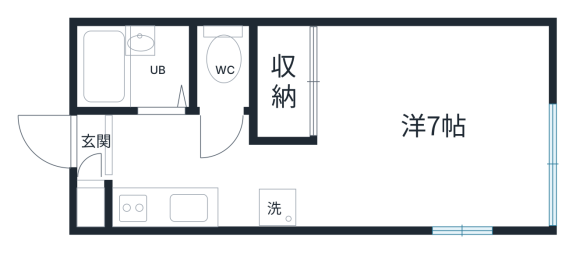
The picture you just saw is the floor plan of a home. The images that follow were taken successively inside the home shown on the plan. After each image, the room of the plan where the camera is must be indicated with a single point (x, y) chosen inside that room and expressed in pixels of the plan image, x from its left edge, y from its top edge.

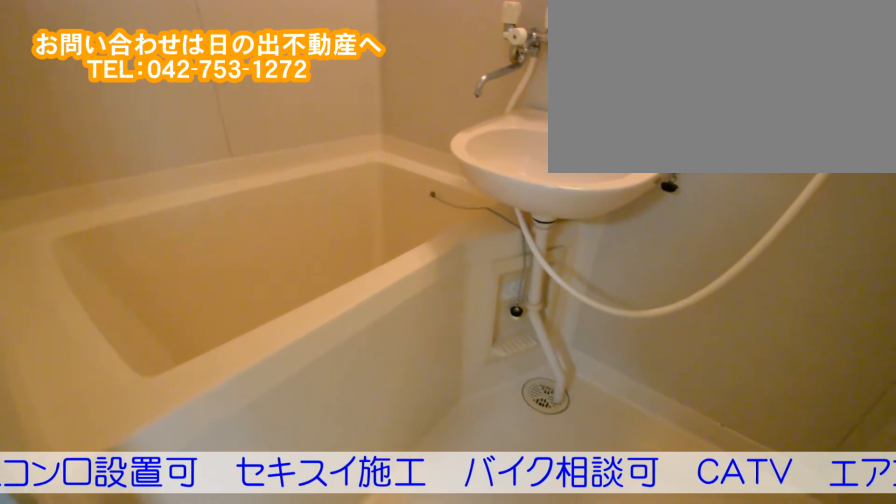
(128, 75)
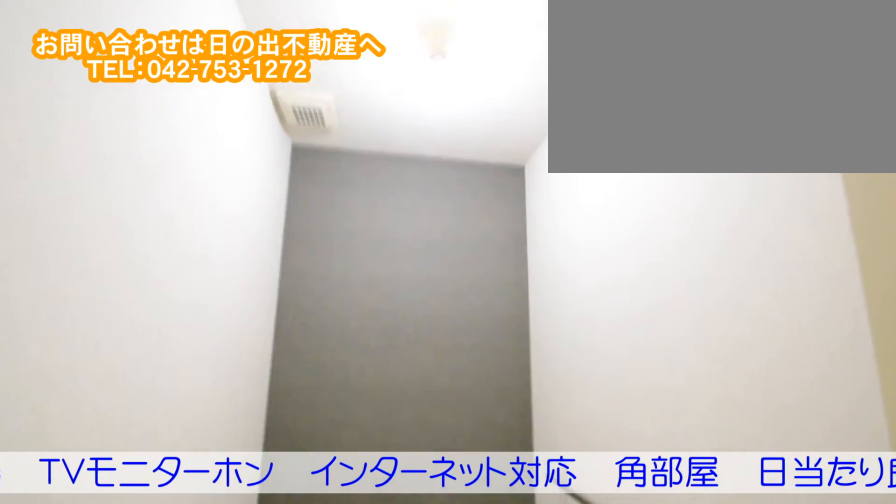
(217, 72)
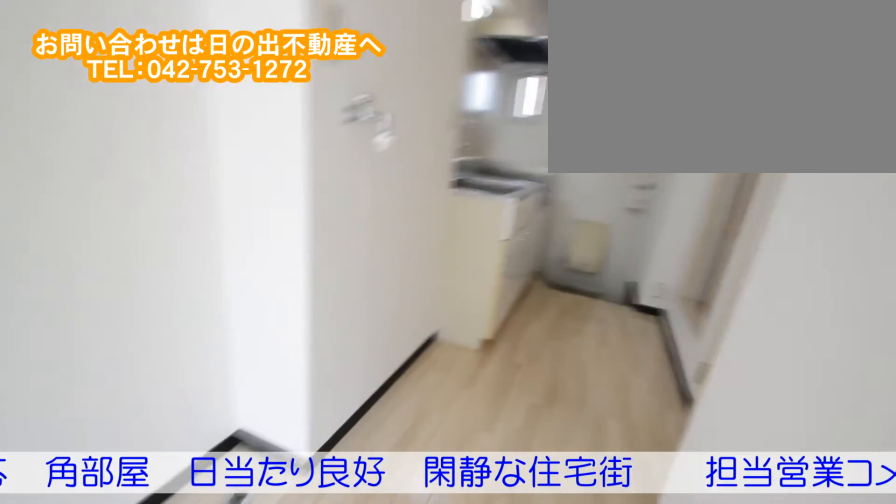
(187, 148)
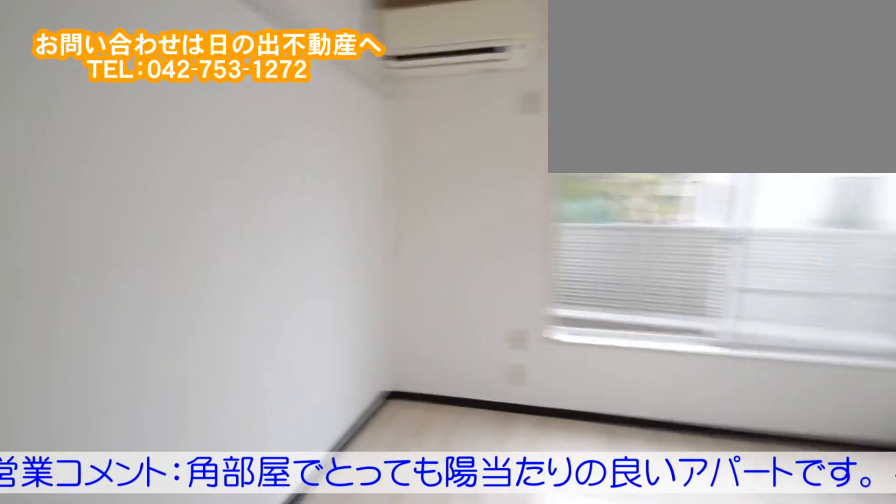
(441, 80)
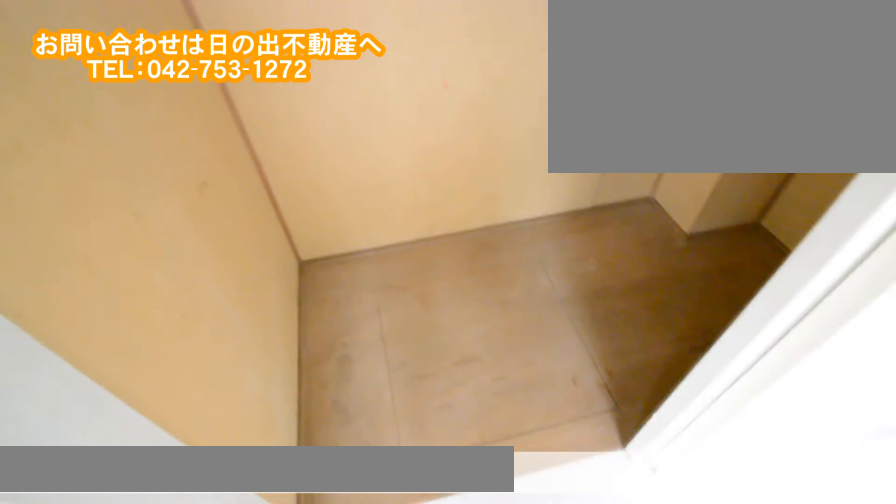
(440, 81)
